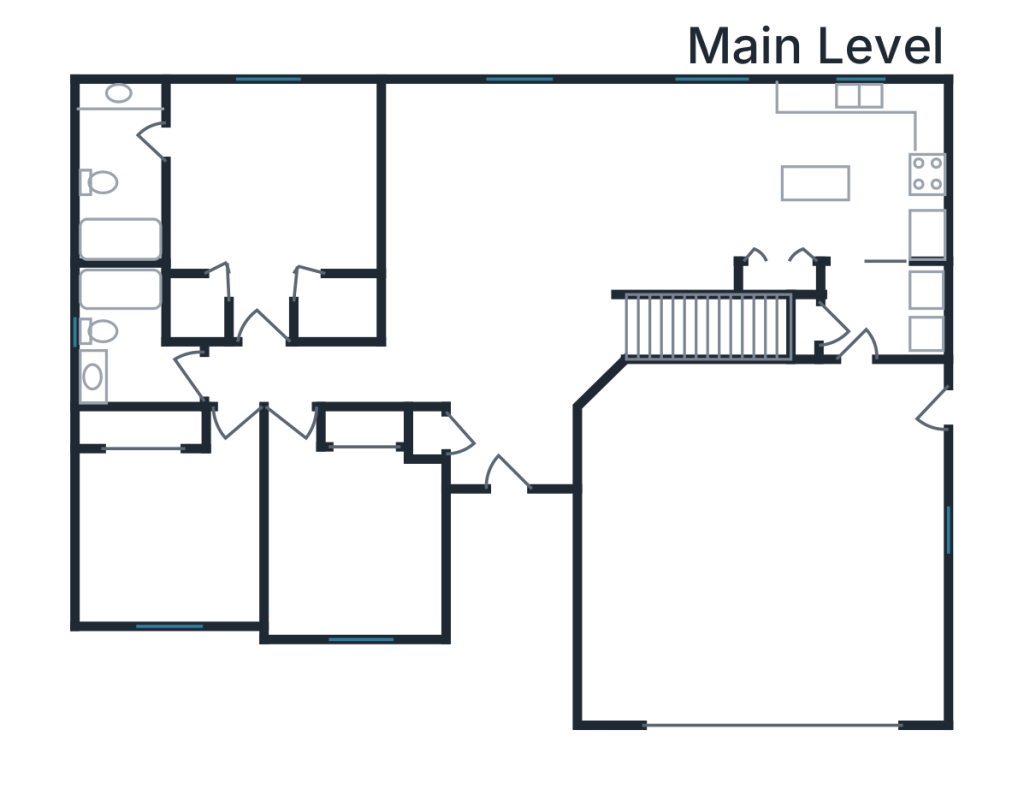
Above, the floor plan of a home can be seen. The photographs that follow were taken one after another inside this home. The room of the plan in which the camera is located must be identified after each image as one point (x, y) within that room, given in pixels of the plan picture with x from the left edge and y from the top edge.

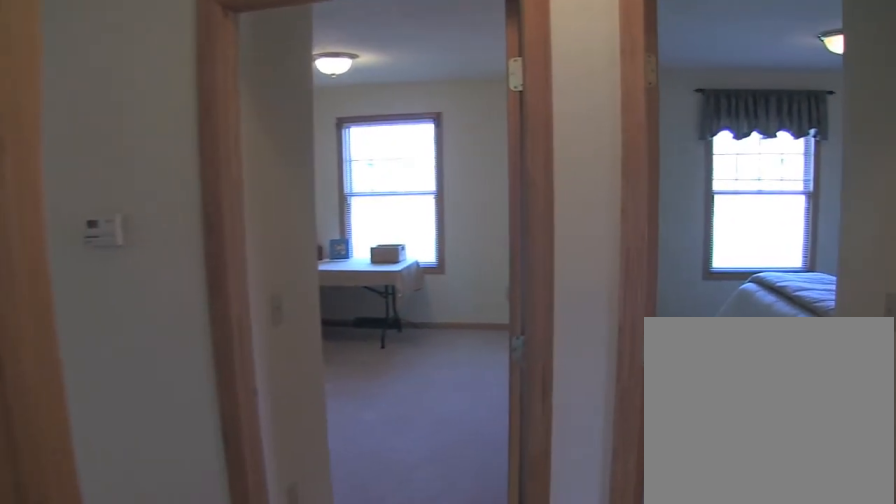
(295, 371)
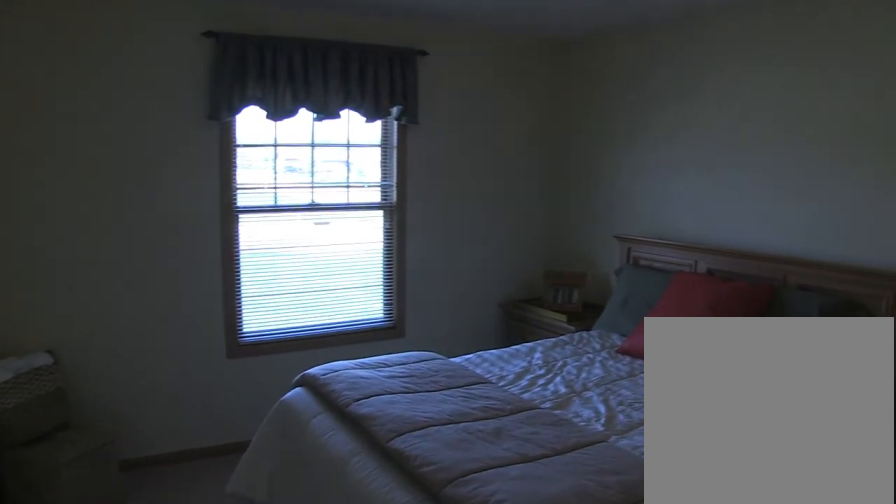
(176, 529)
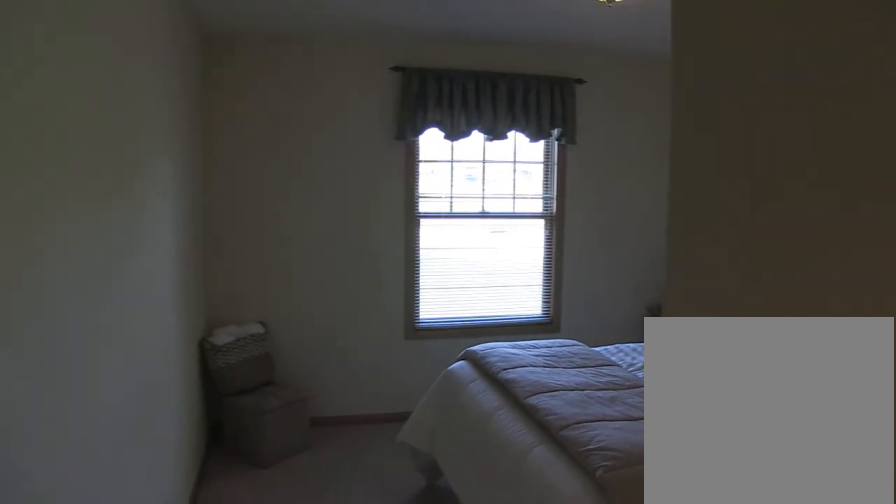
(176, 529)
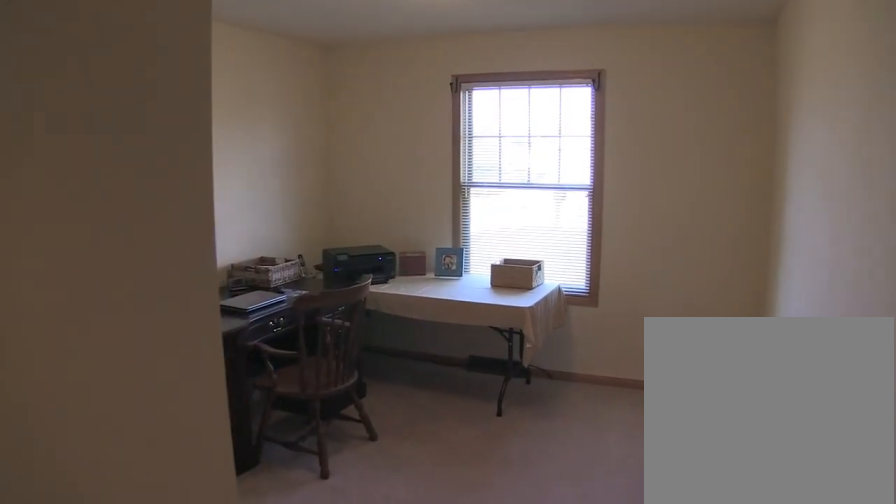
(352, 537)
